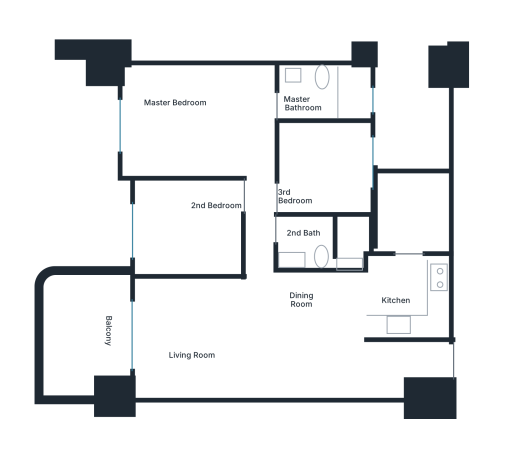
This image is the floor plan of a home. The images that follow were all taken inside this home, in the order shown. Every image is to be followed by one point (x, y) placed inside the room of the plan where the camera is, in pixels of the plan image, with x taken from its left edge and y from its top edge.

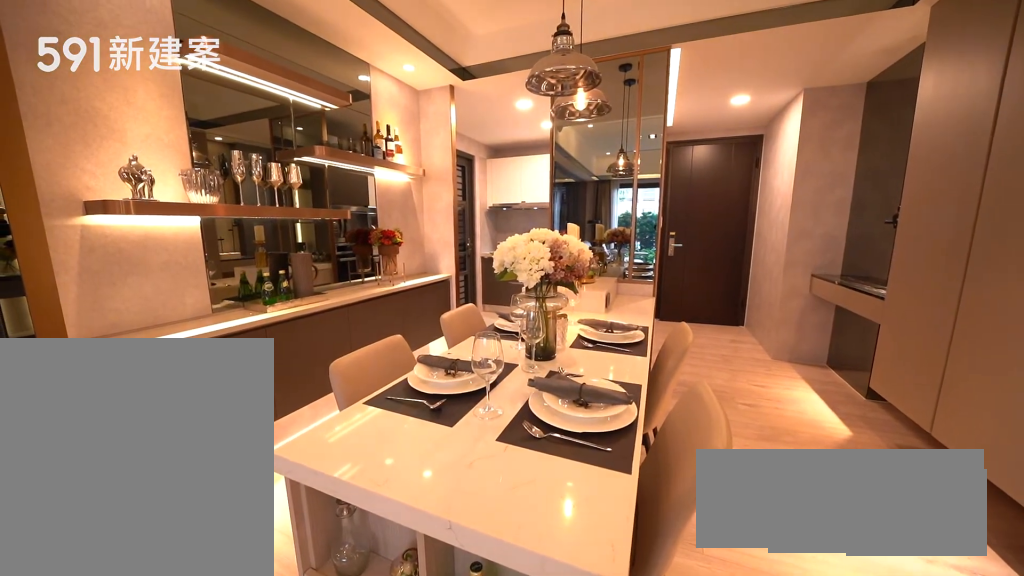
(323, 308)
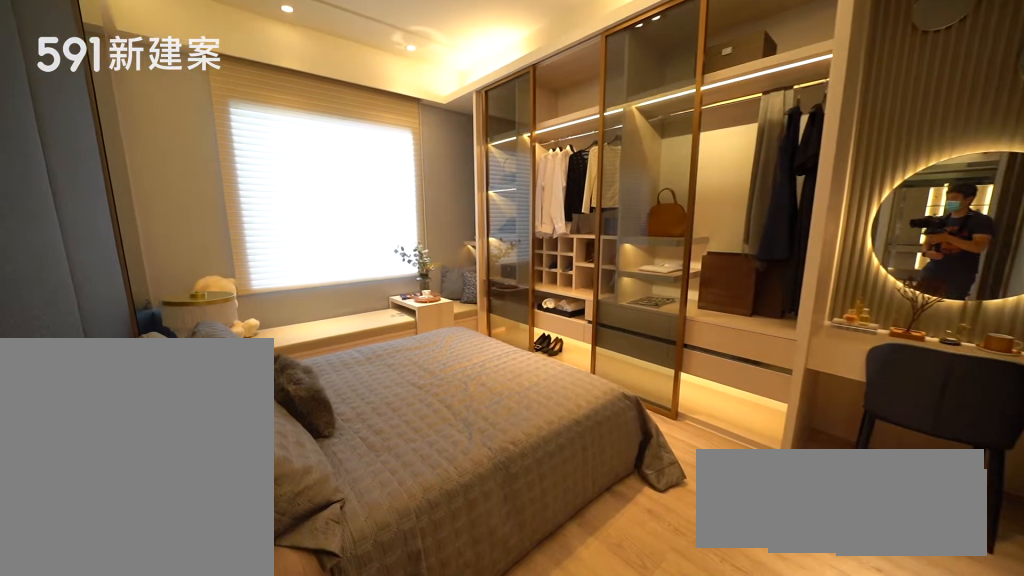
(197, 117)
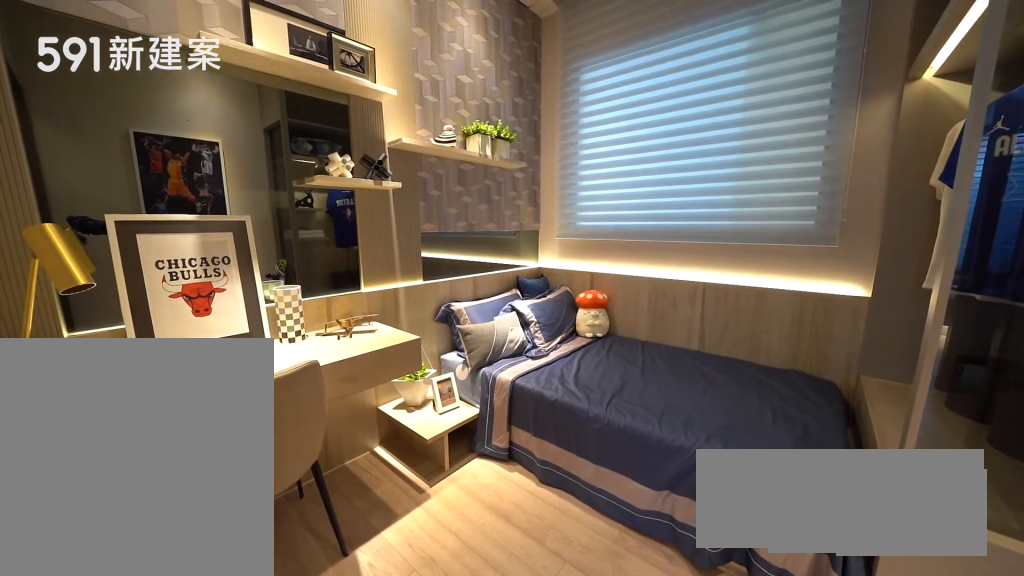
(326, 166)
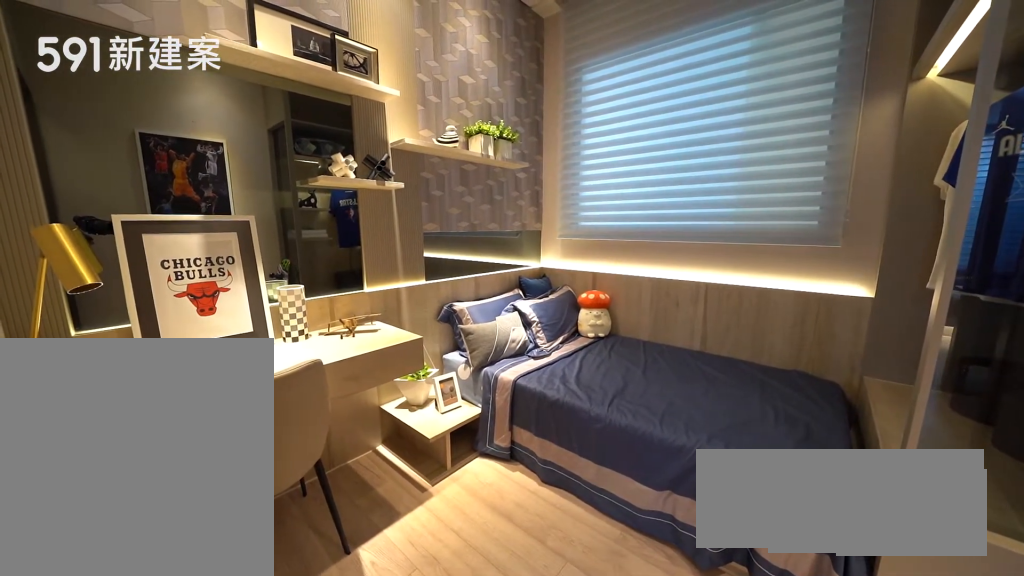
(326, 166)
